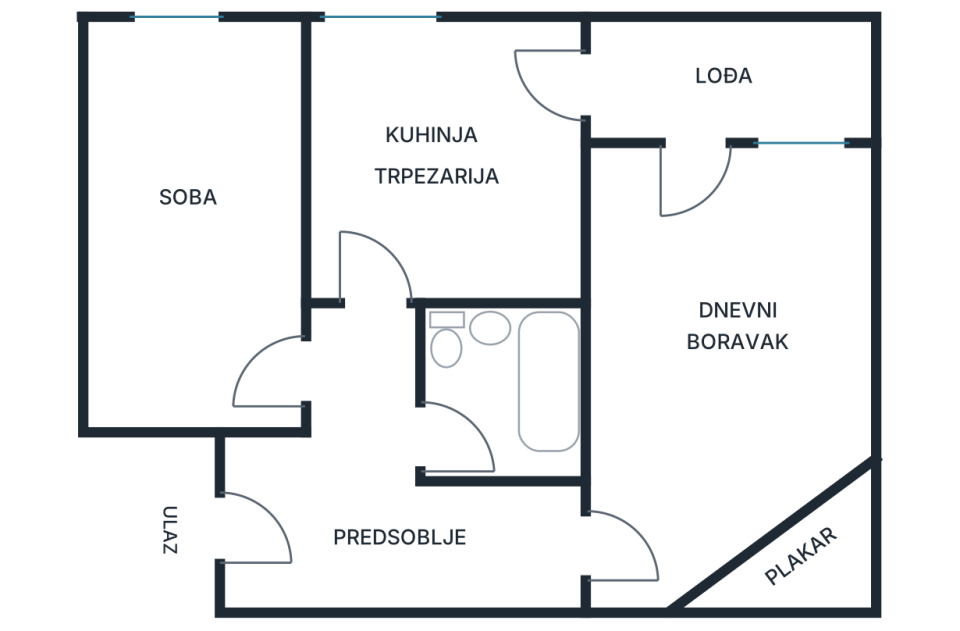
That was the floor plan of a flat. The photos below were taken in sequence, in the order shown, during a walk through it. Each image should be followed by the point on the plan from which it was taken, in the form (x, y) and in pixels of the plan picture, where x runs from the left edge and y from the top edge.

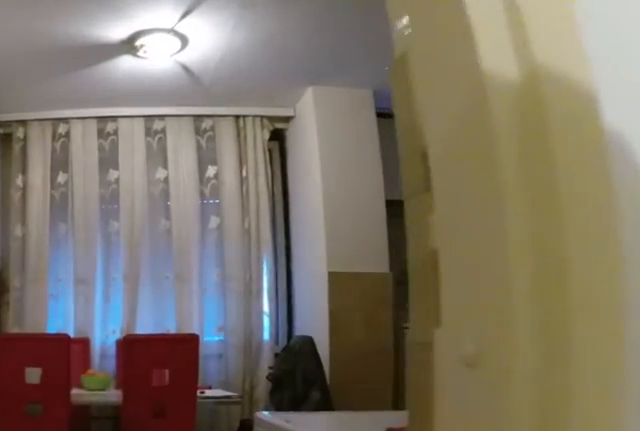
(355, 396)
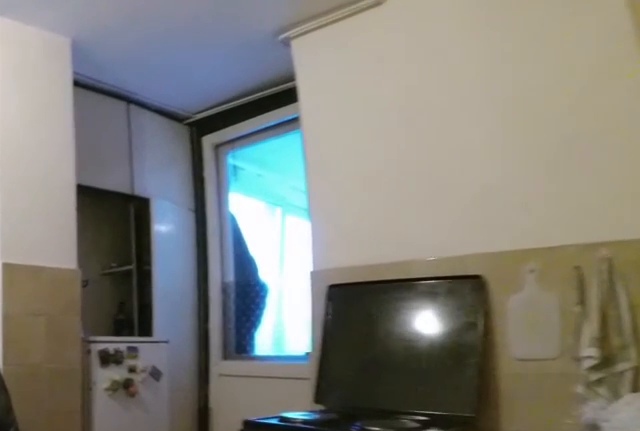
(365, 241)
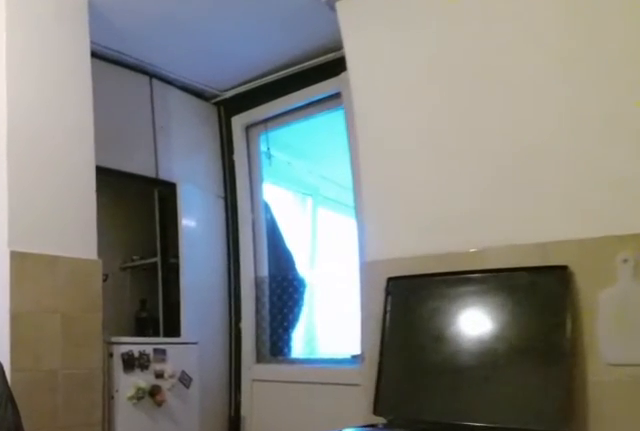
(382, 229)
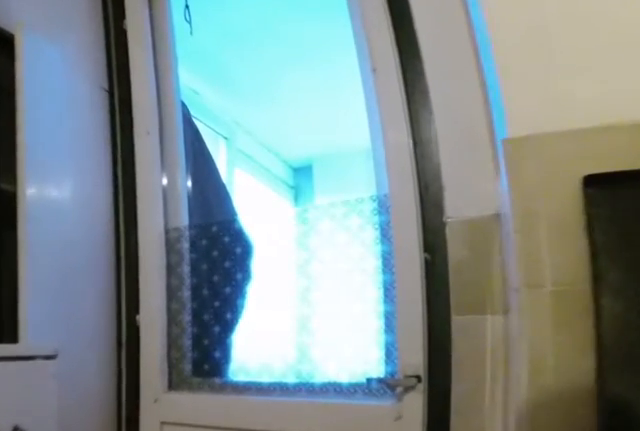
(463, 169)
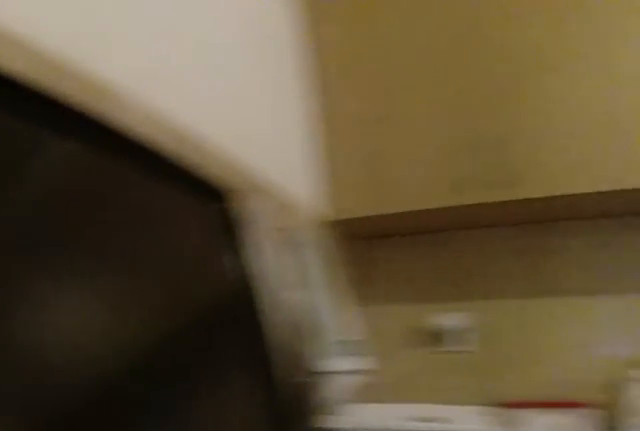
(508, 113)
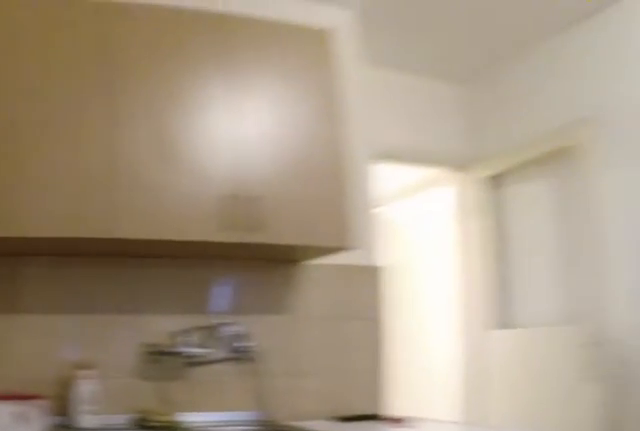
(514, 98)
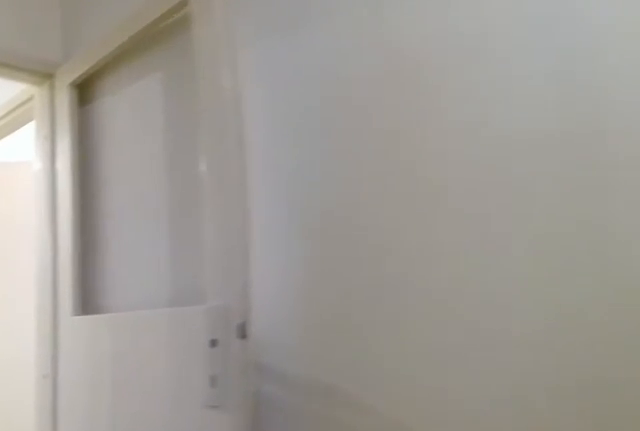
(406, 204)
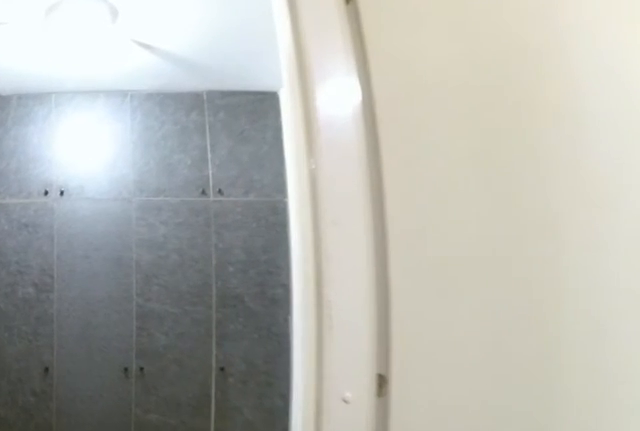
(363, 330)
